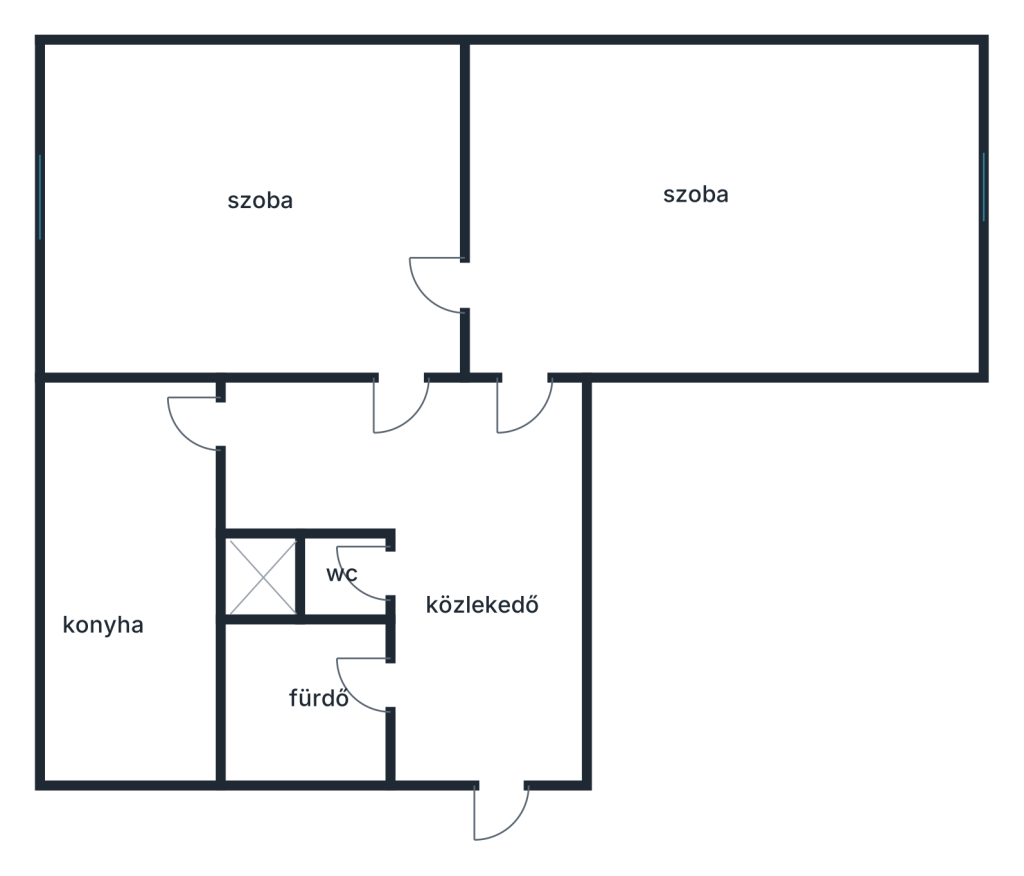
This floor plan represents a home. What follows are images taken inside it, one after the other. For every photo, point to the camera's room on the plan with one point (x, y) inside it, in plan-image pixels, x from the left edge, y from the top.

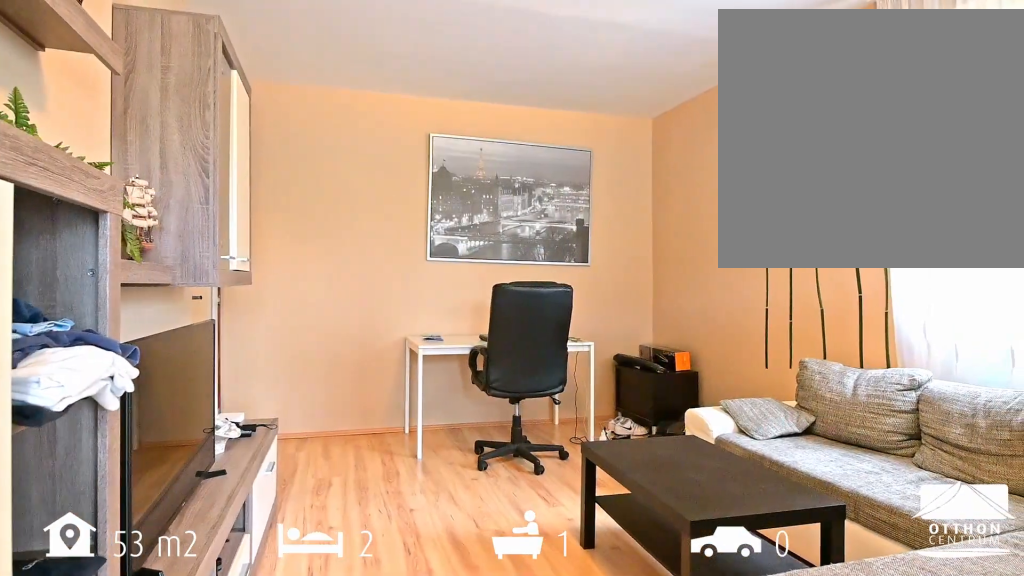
(719, 209)
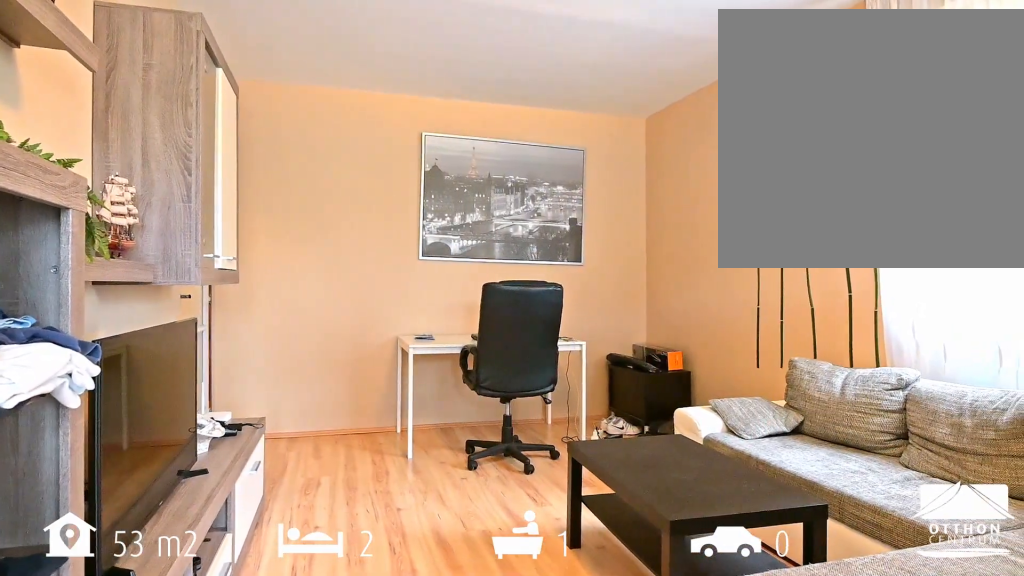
(719, 209)
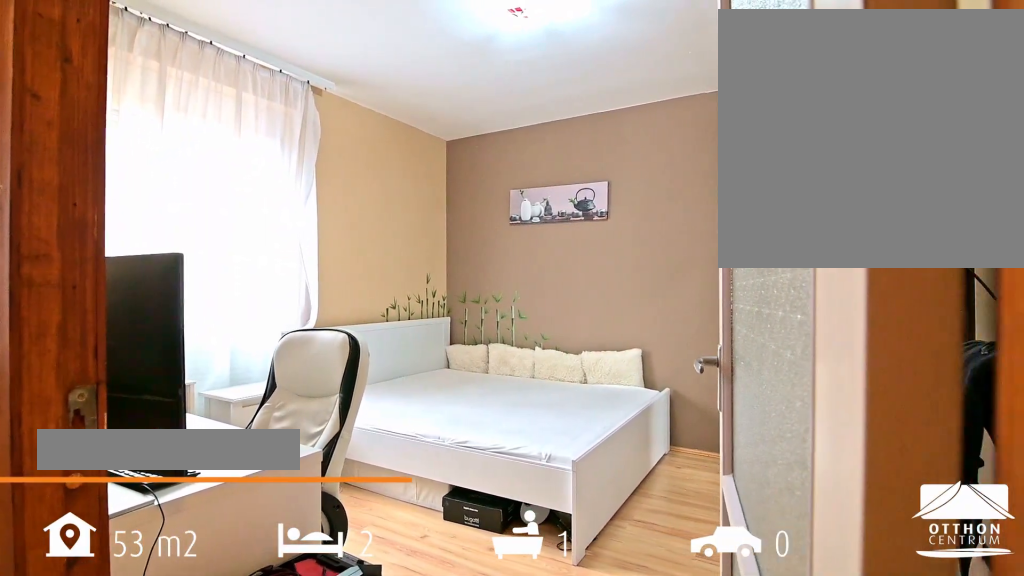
(248, 209)
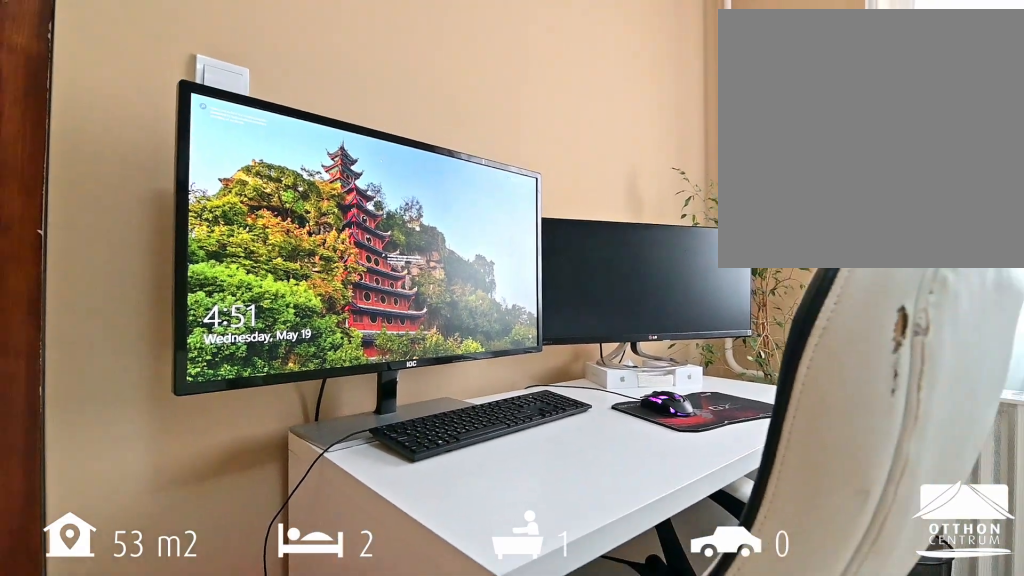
(248, 209)
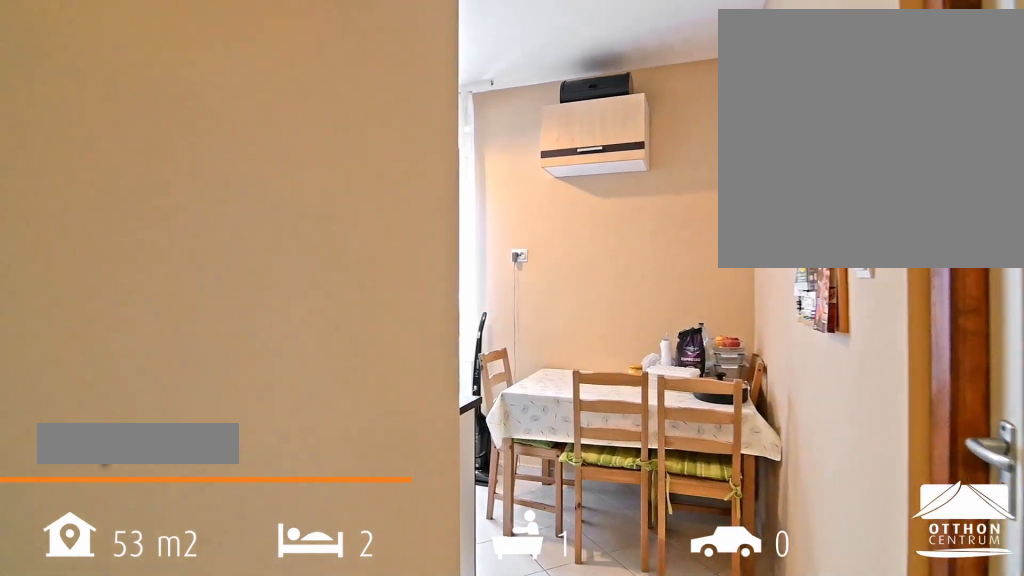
(130, 575)
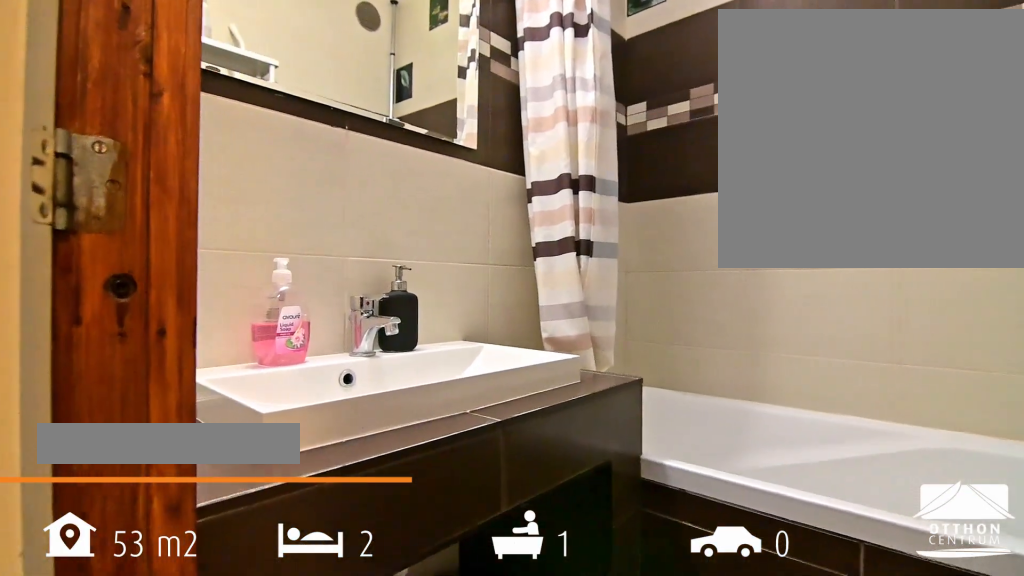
(307, 695)
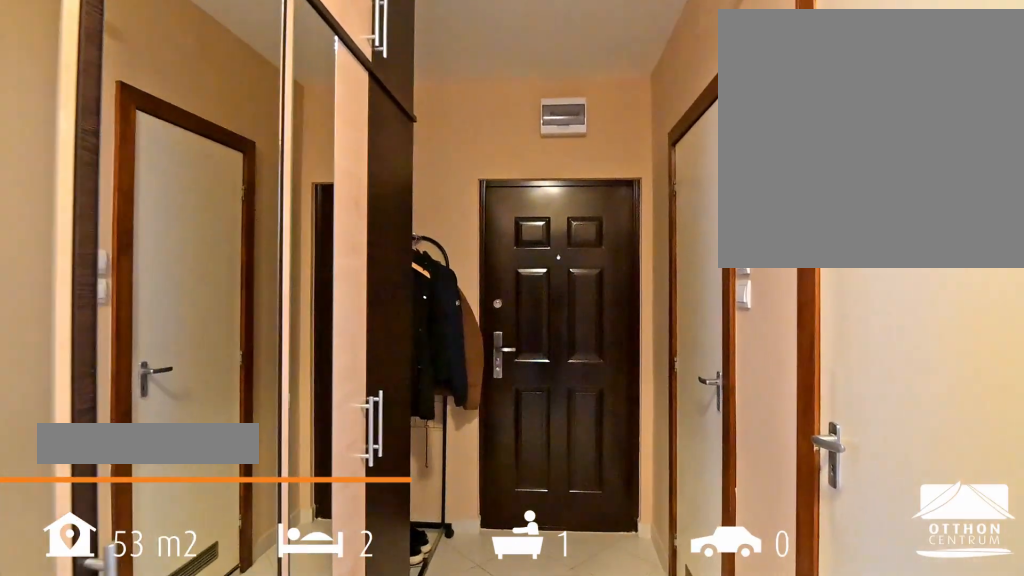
(477, 479)
